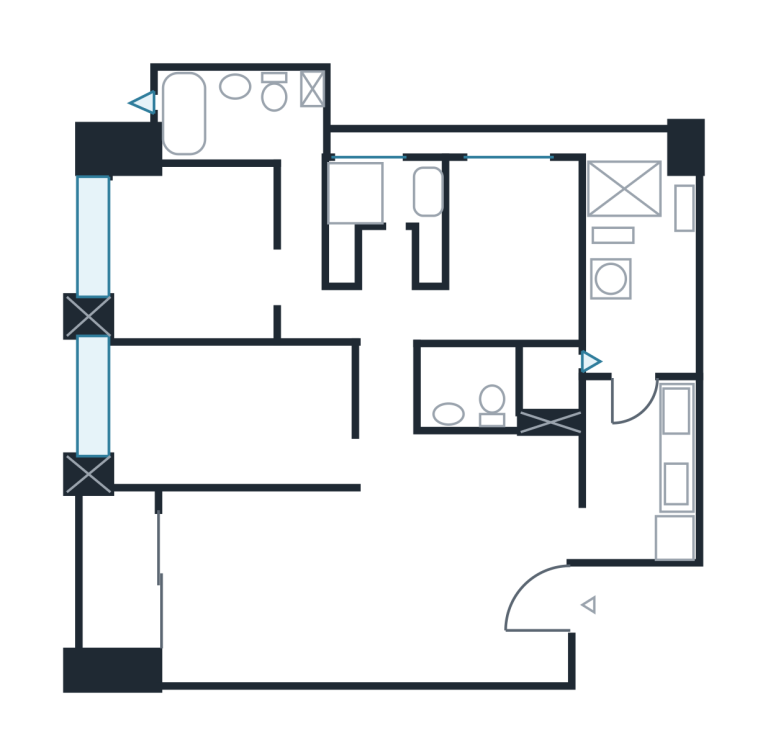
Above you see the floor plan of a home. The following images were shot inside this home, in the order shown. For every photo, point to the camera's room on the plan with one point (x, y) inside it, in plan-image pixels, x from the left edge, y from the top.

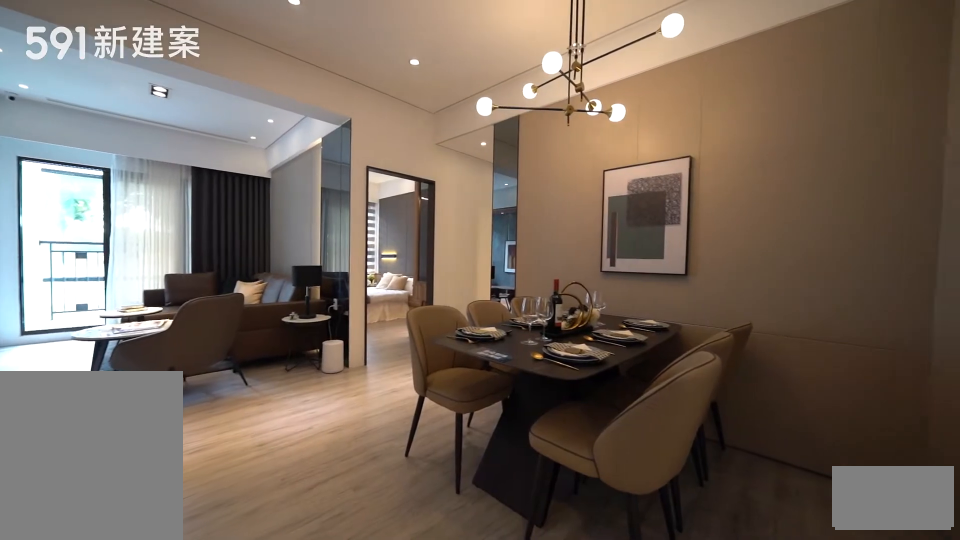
(484, 557)
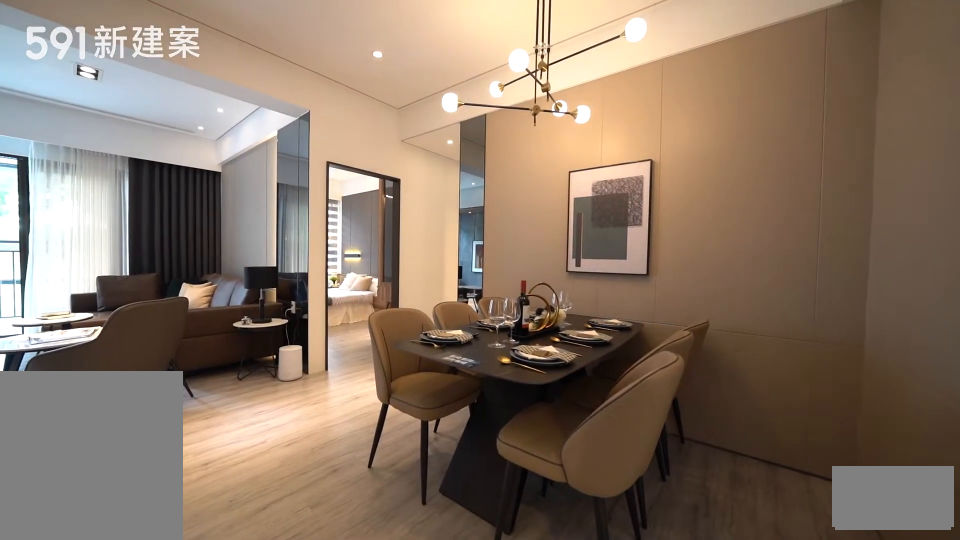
(484, 557)
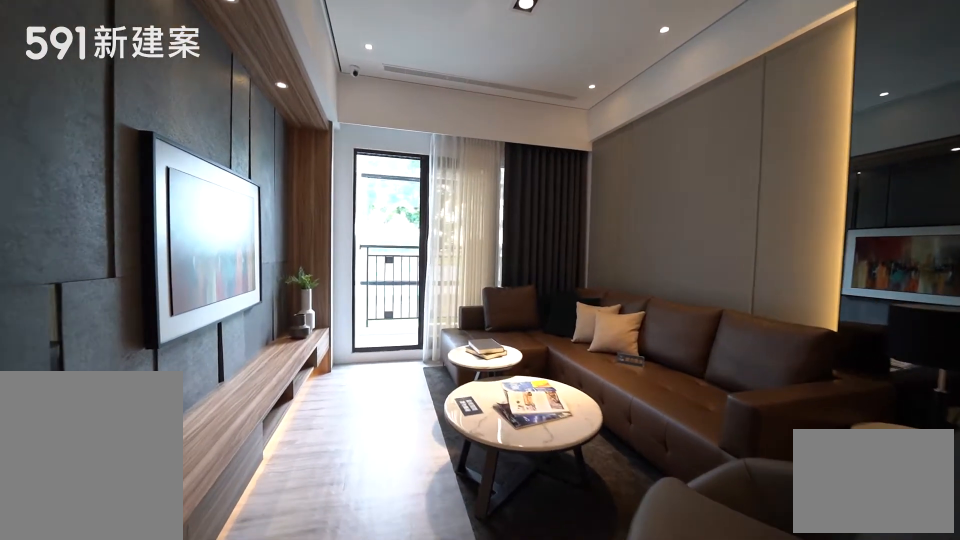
(297, 581)
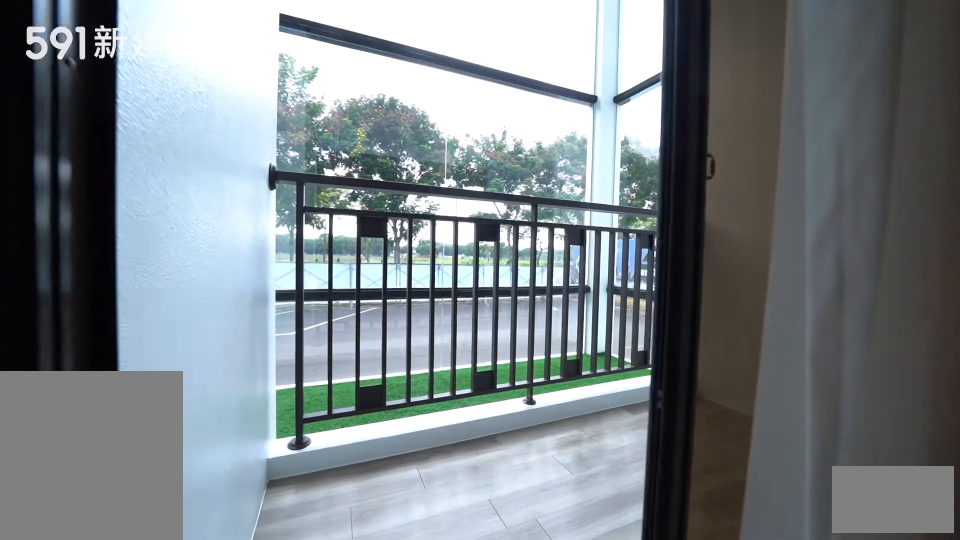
(112, 570)
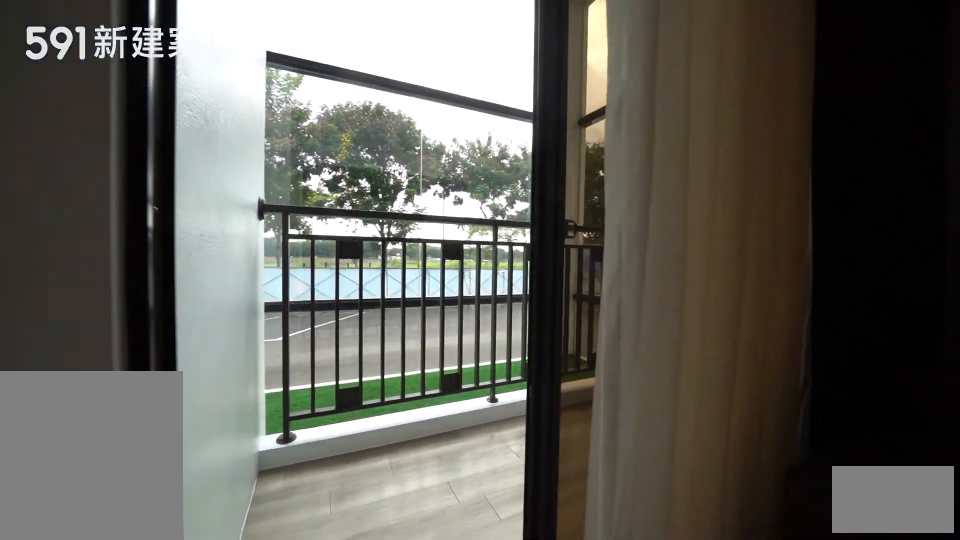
(112, 570)
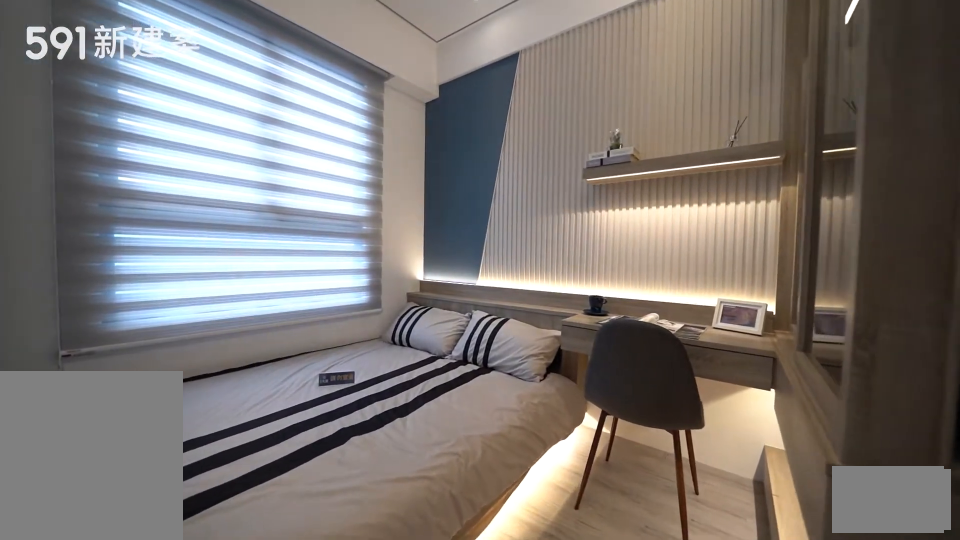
(511, 253)
